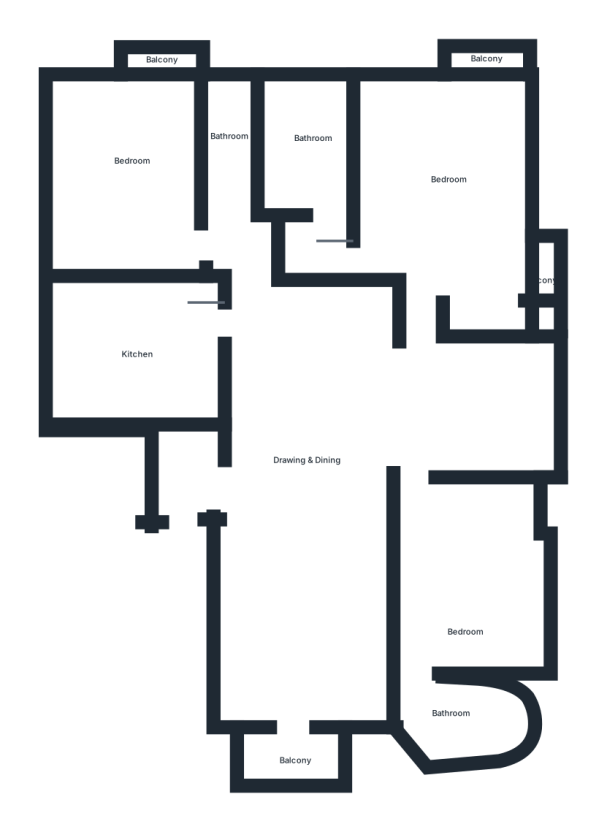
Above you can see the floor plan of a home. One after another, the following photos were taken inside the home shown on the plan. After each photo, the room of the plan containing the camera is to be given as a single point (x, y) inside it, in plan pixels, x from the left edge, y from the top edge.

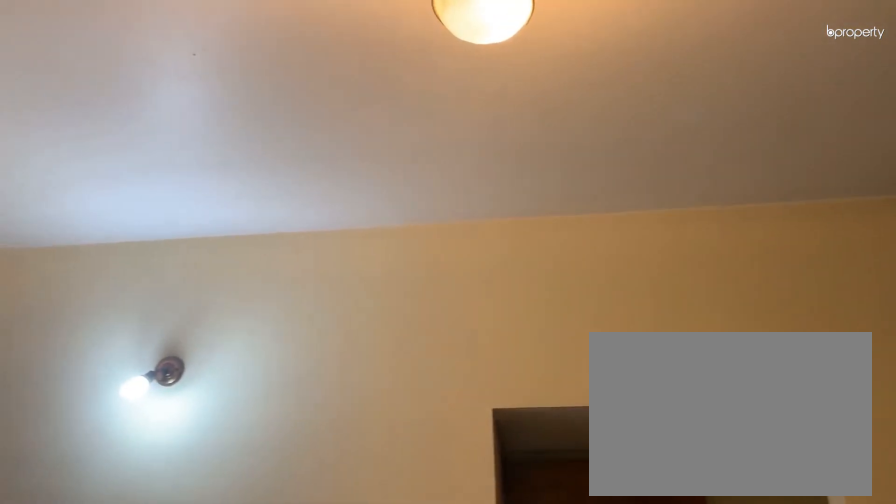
(308, 447)
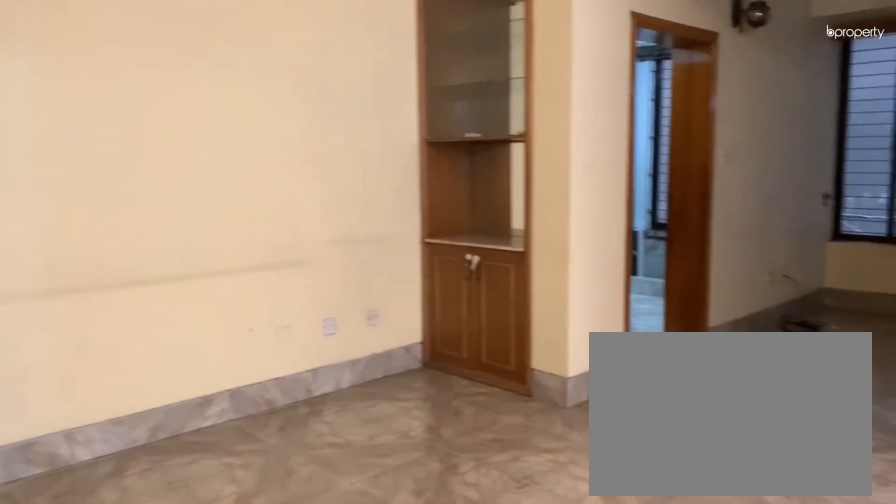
(308, 447)
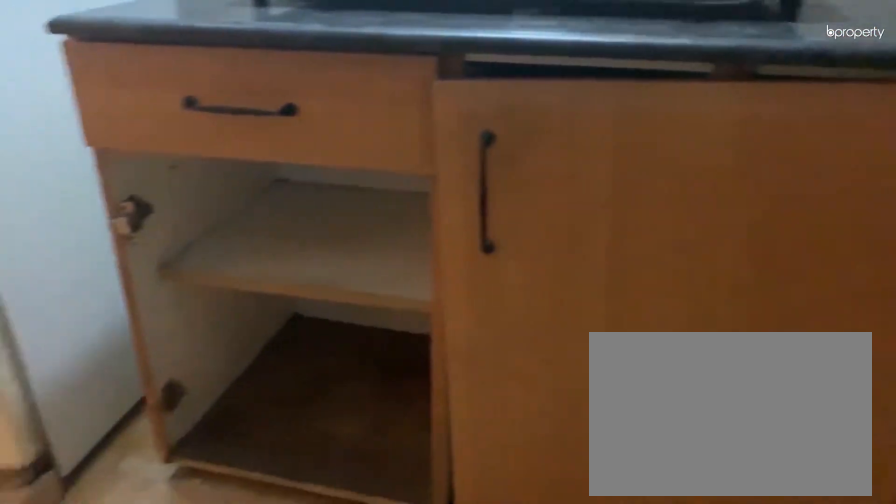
(133, 350)
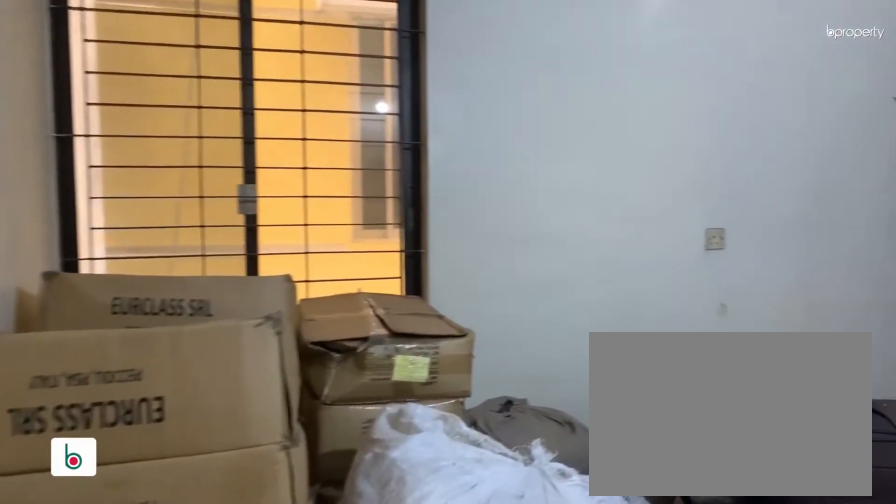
(134, 165)
